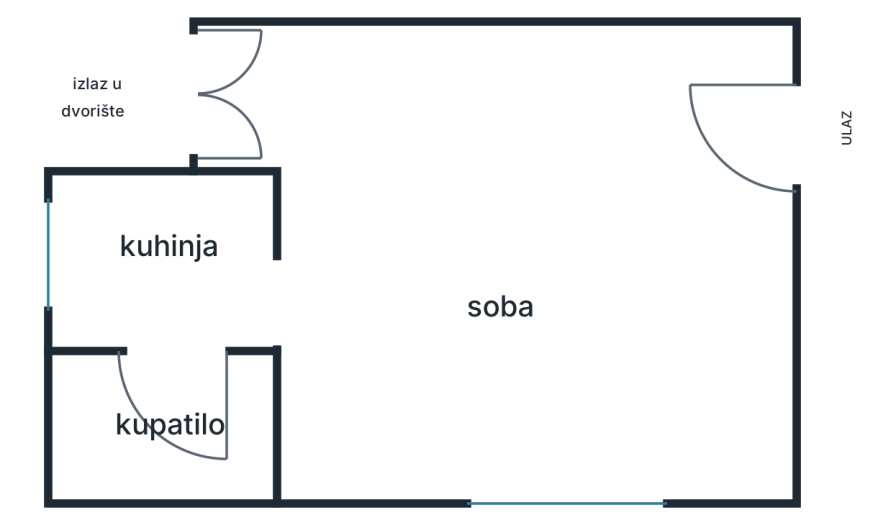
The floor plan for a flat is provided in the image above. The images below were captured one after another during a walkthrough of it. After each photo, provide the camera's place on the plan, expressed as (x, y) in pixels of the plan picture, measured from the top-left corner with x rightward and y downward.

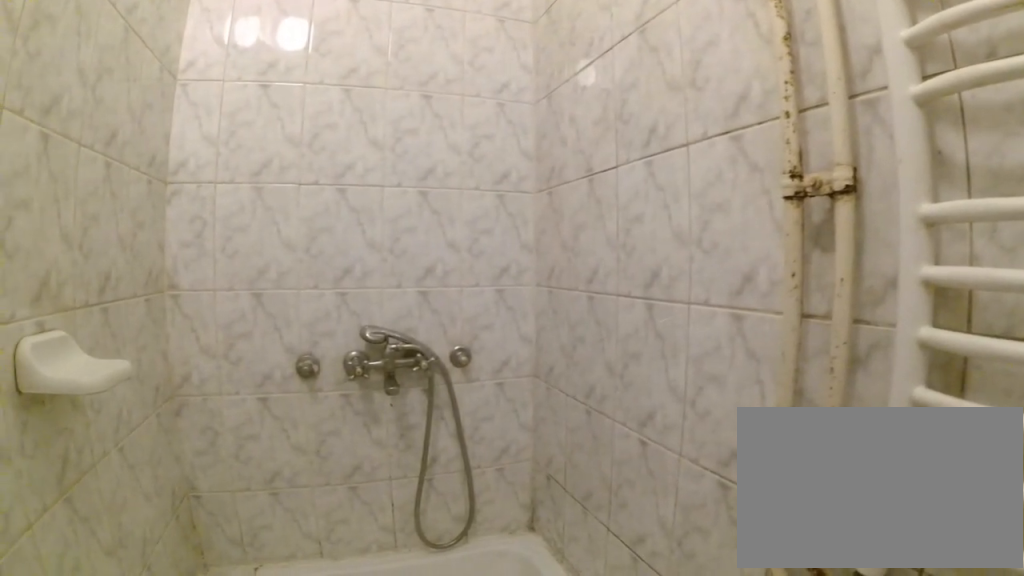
(115, 428)
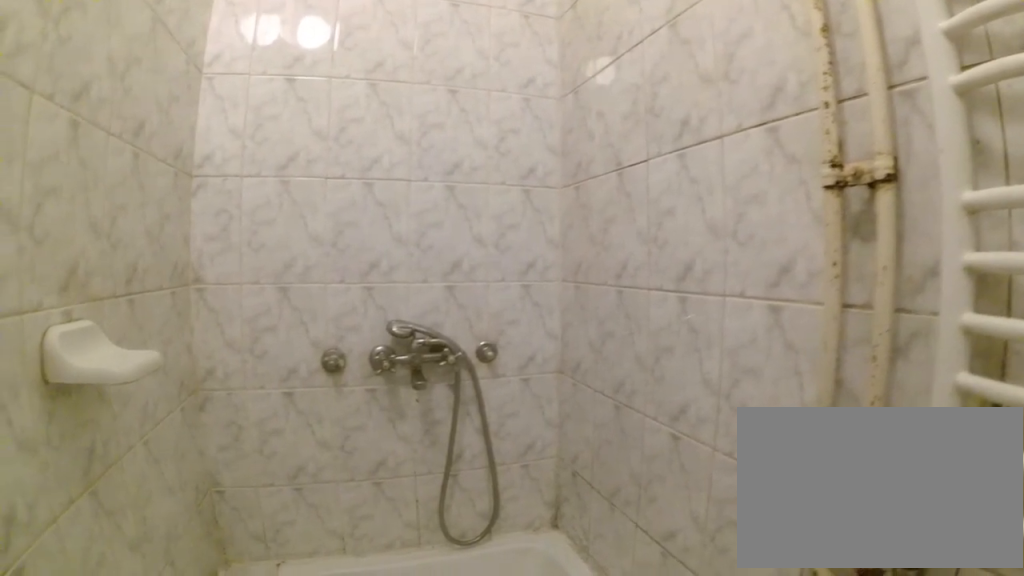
(115, 428)
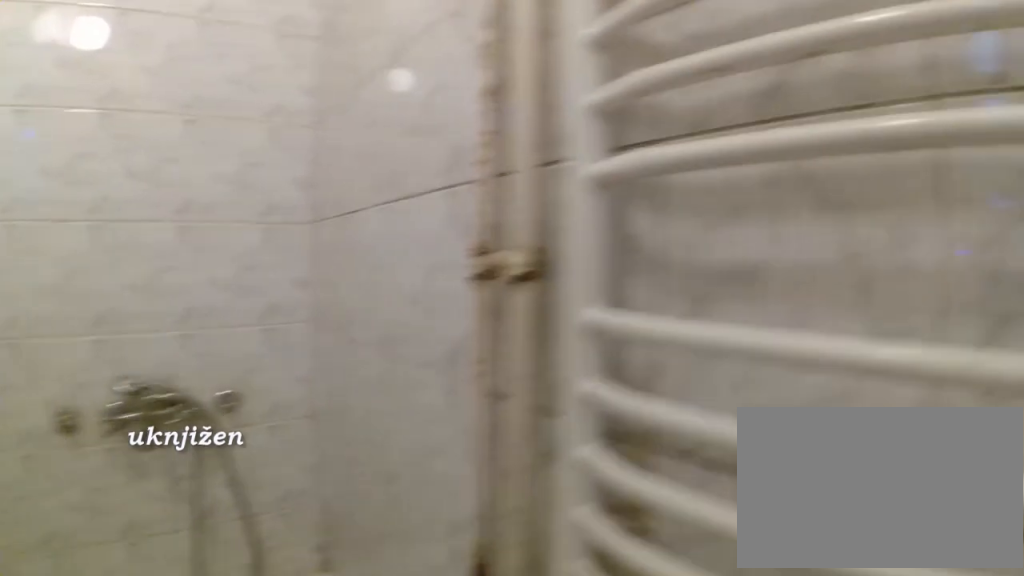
(119, 414)
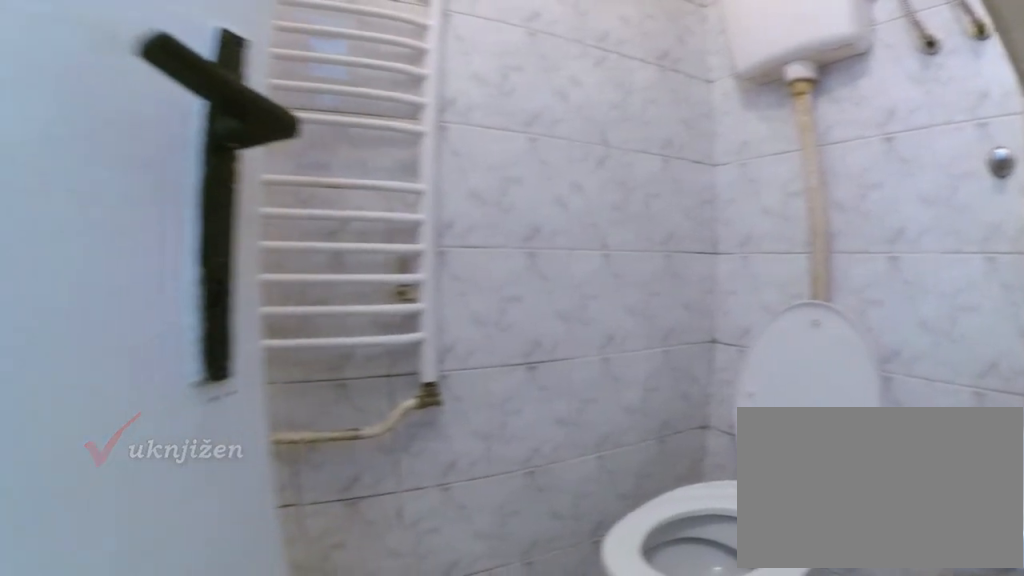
(184, 374)
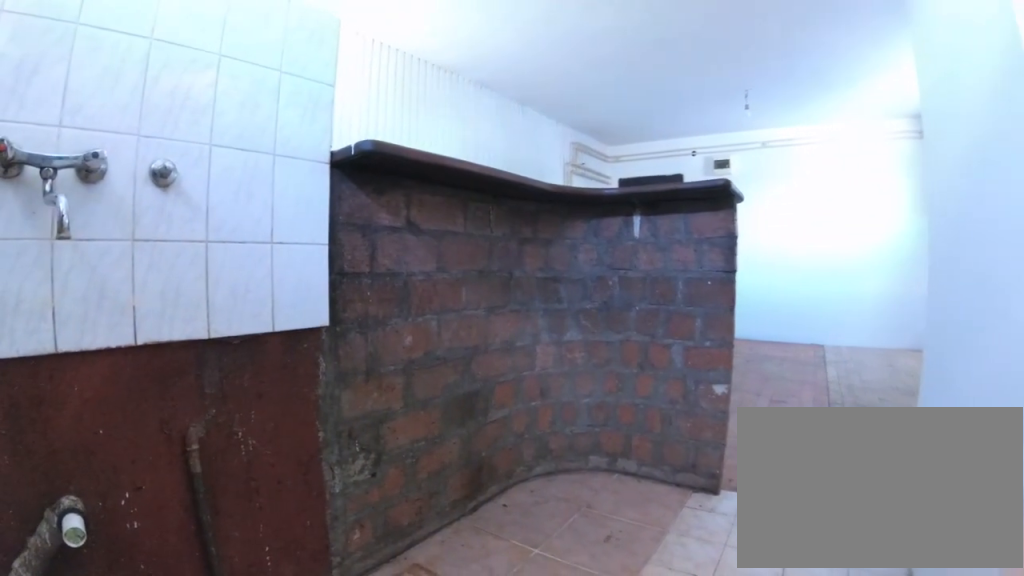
(132, 293)
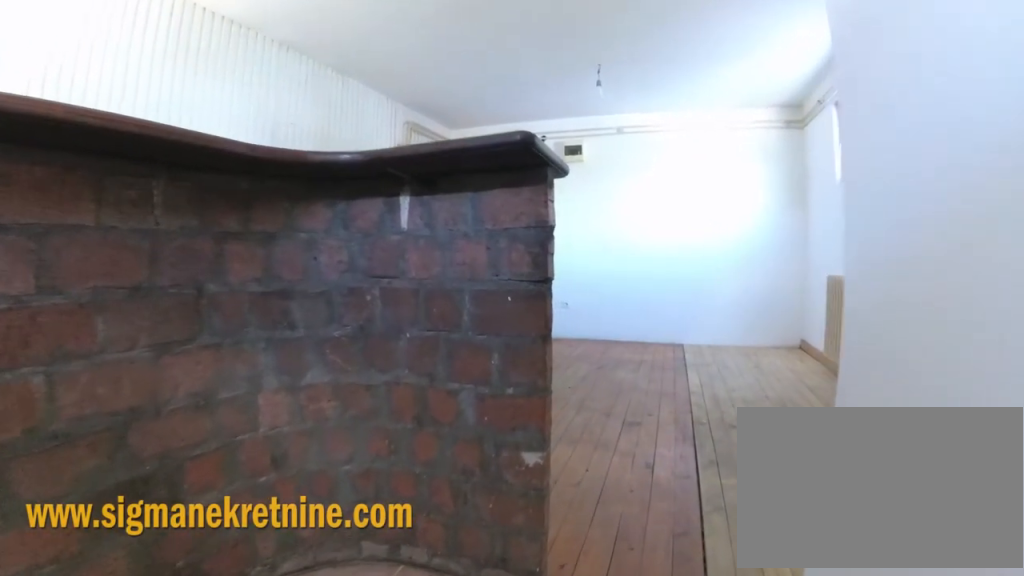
(193, 287)
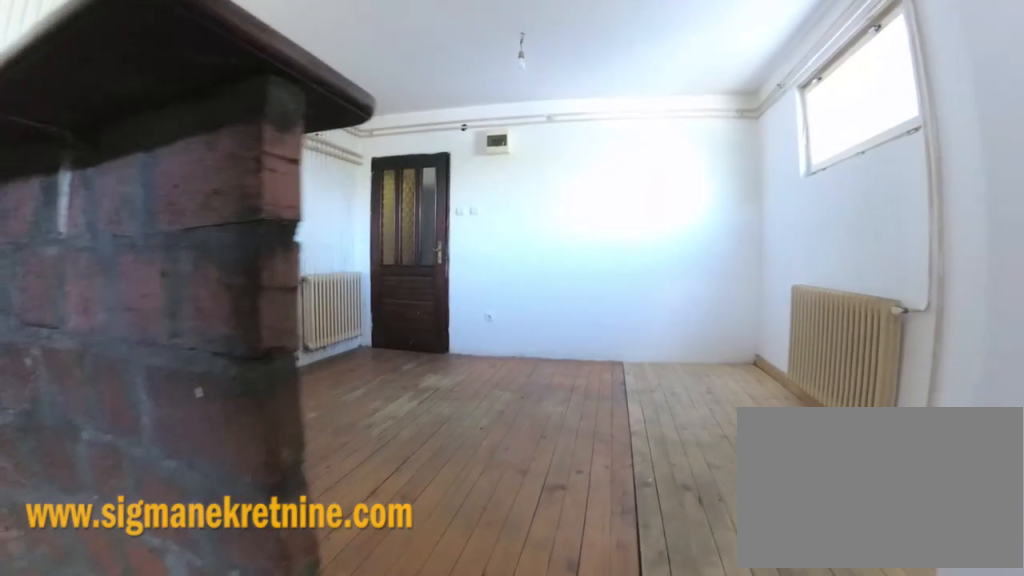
(249, 287)
